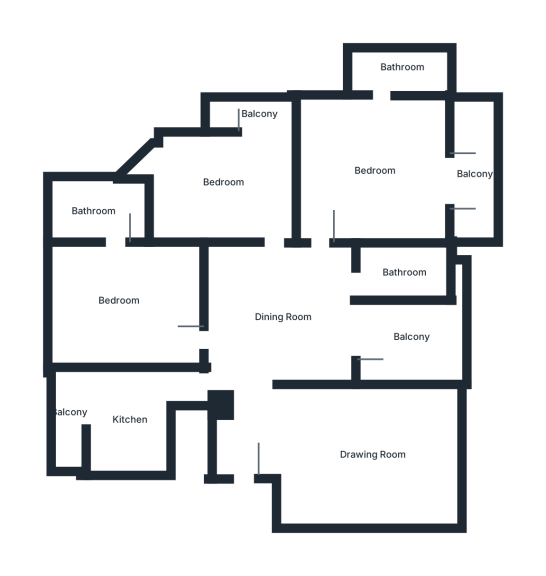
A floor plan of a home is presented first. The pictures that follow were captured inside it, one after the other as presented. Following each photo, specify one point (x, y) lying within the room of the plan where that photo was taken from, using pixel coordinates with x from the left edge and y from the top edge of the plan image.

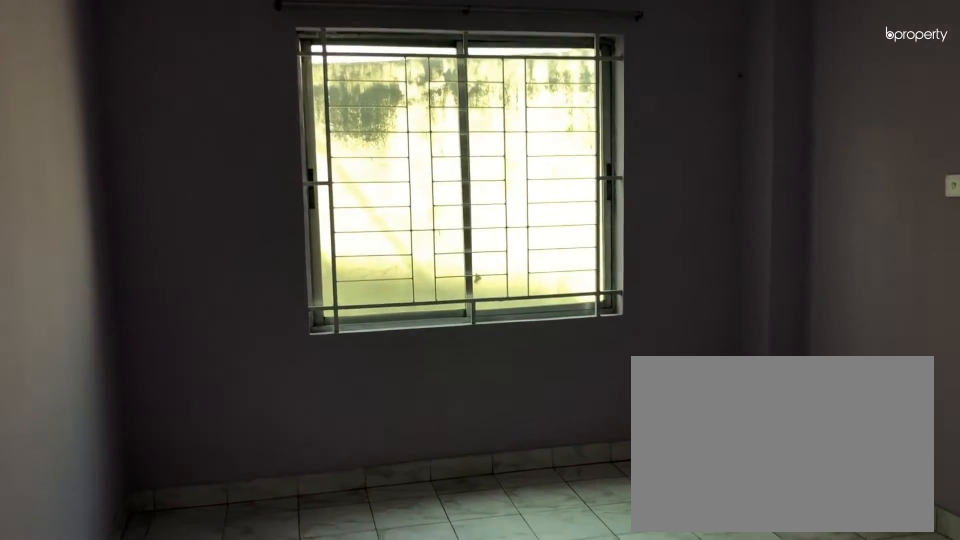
(119, 300)
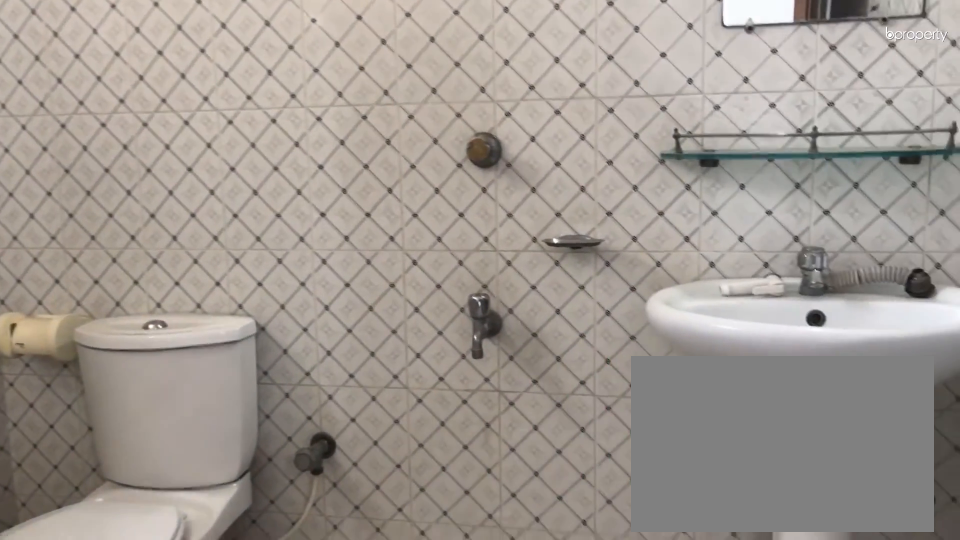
(92, 214)
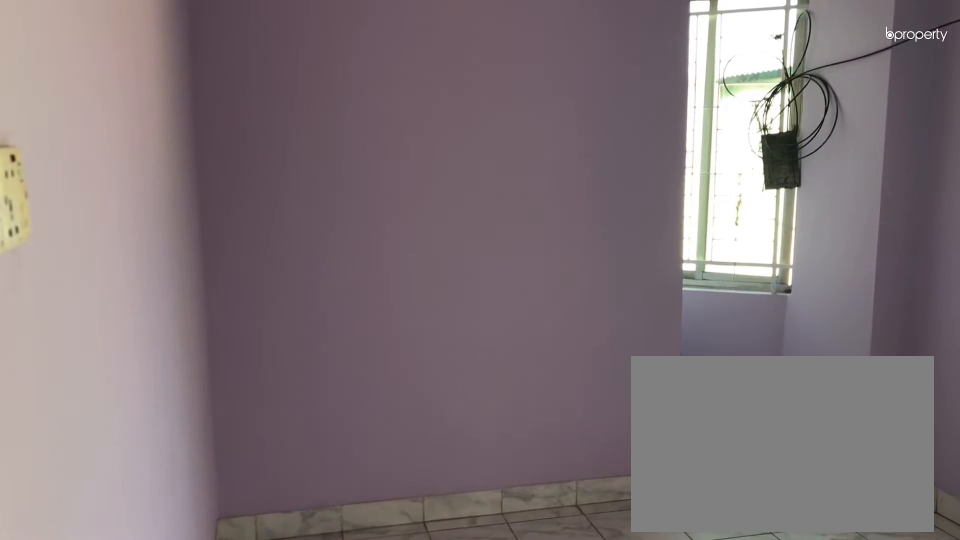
(224, 183)
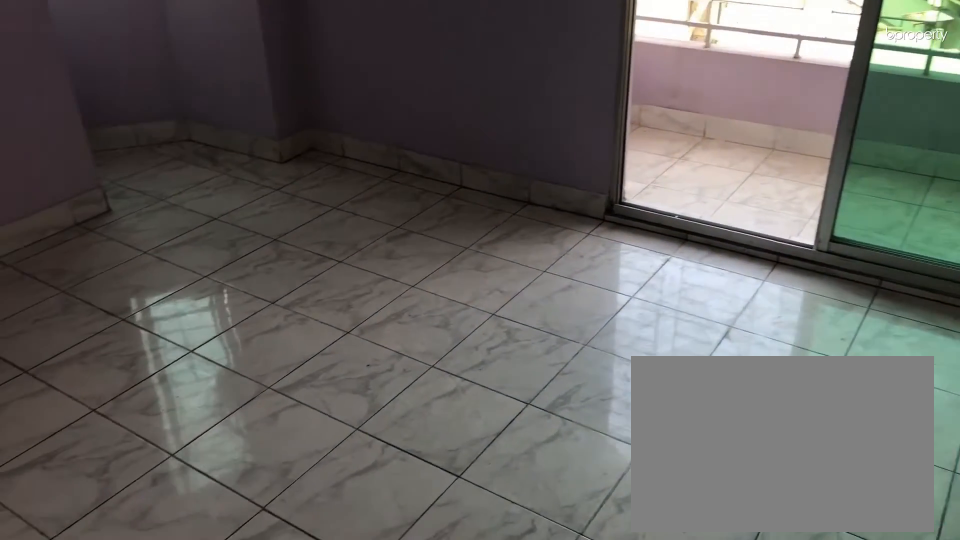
(224, 183)
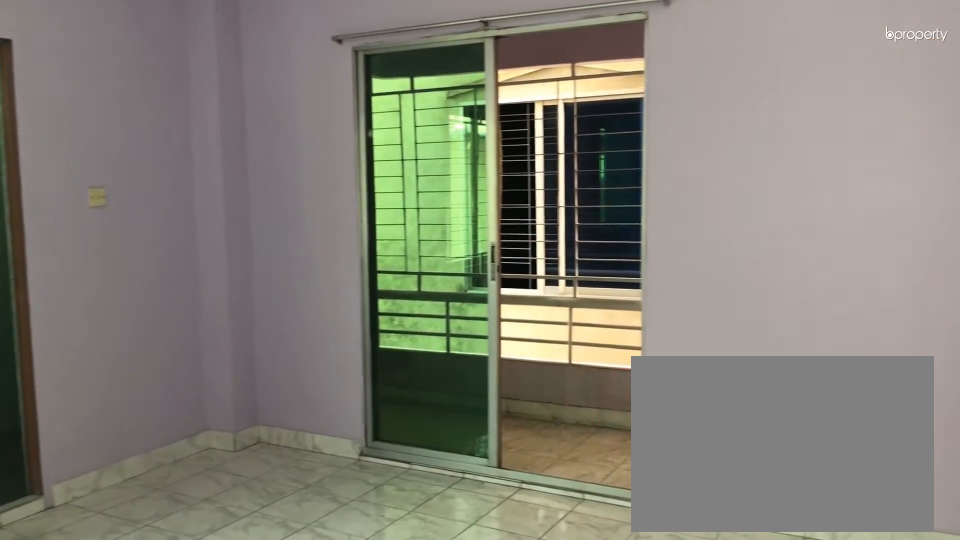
(371, 168)
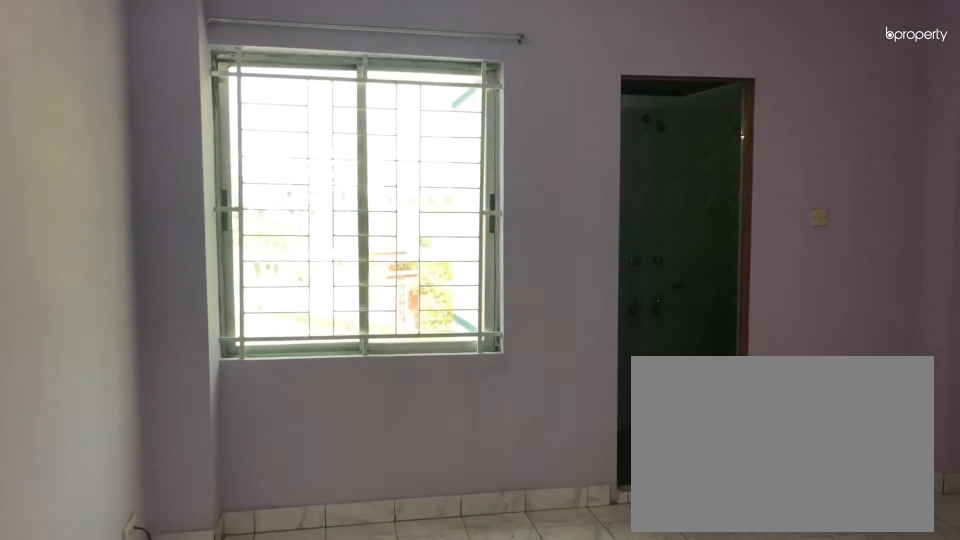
(371, 168)
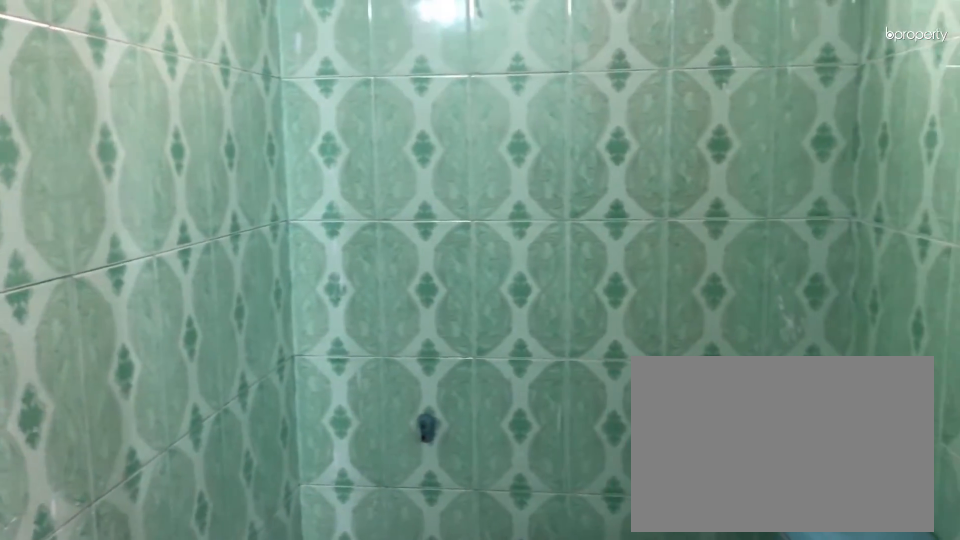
(401, 70)
